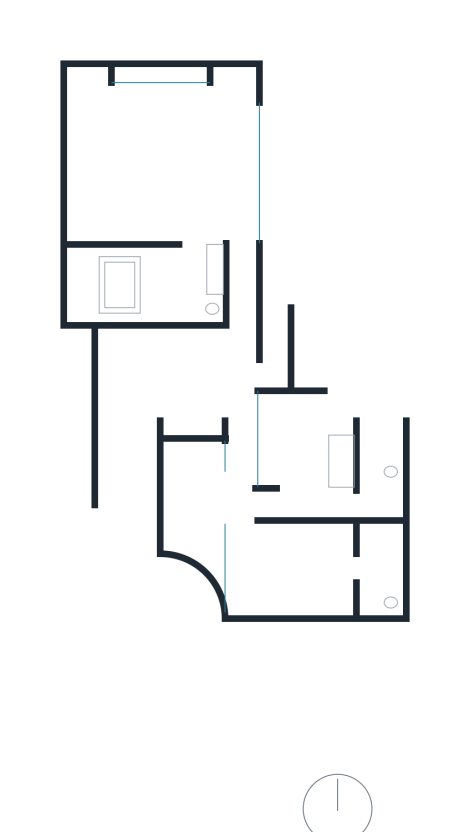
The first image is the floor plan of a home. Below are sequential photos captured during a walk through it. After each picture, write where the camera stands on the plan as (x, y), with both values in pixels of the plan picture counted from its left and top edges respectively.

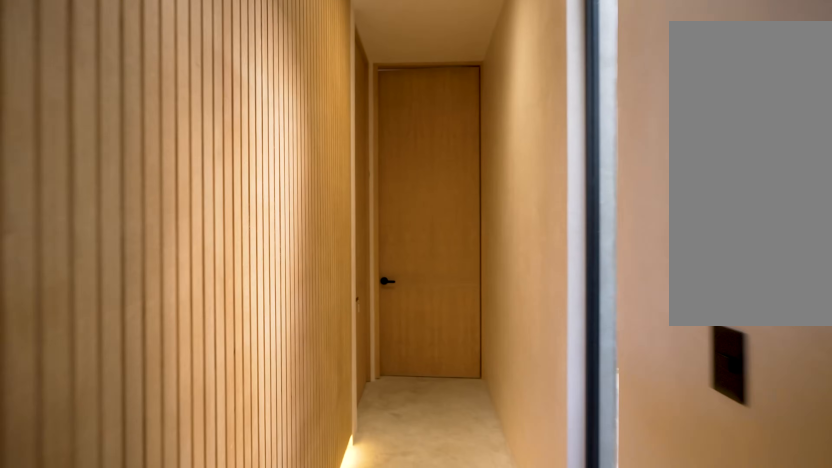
(241, 383)
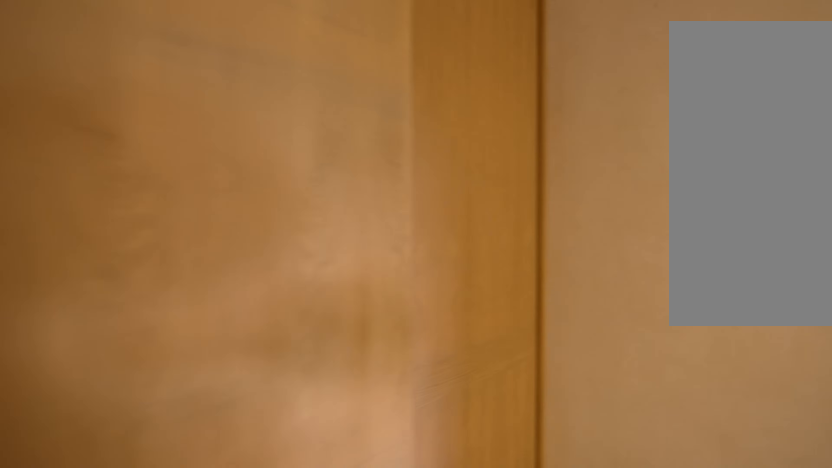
(355, 503)
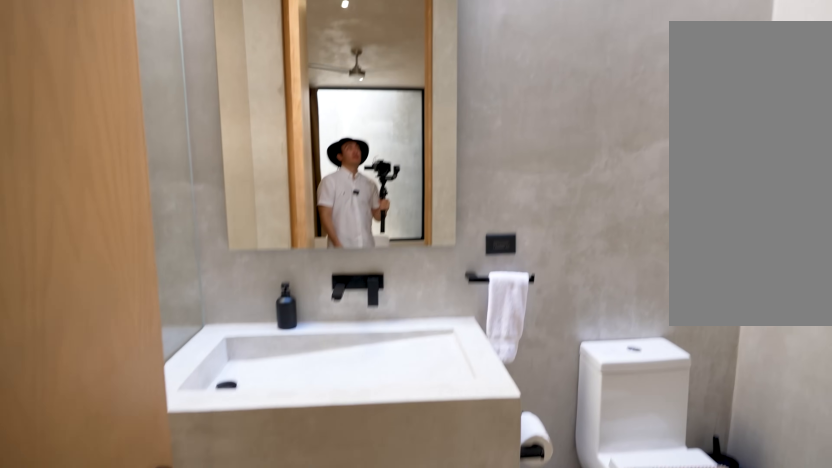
(361, 569)
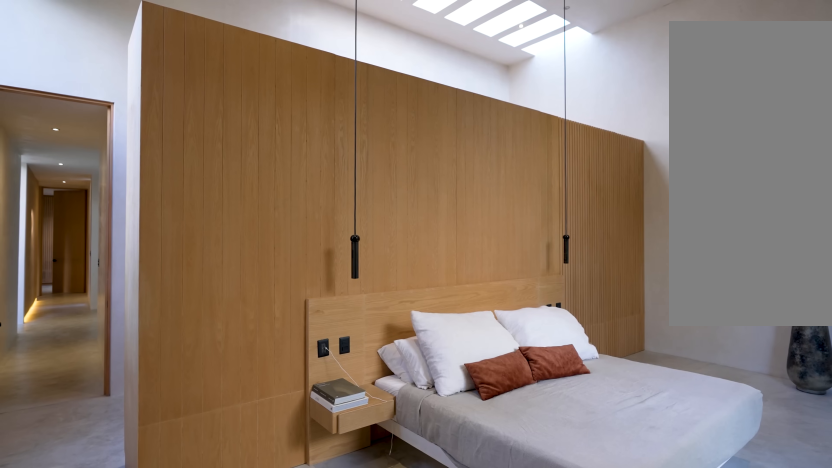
(234, 100)
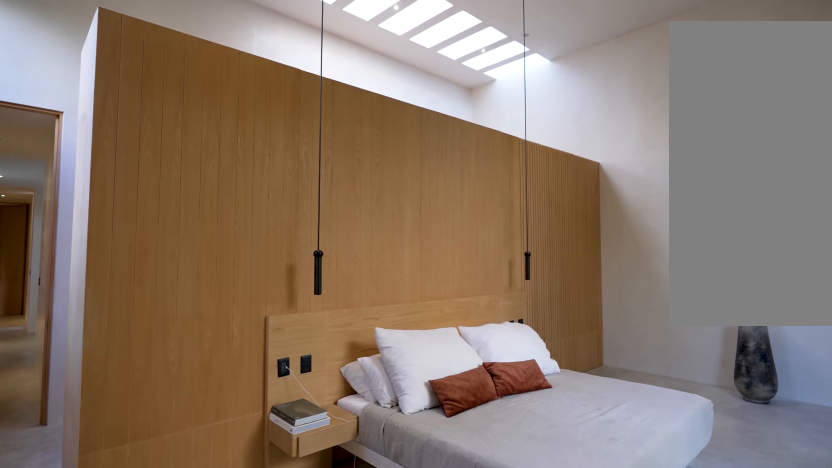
(236, 100)
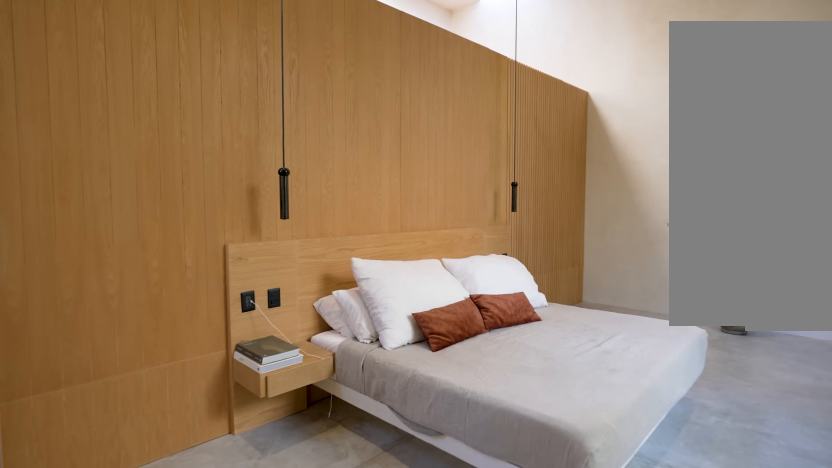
(239, 104)
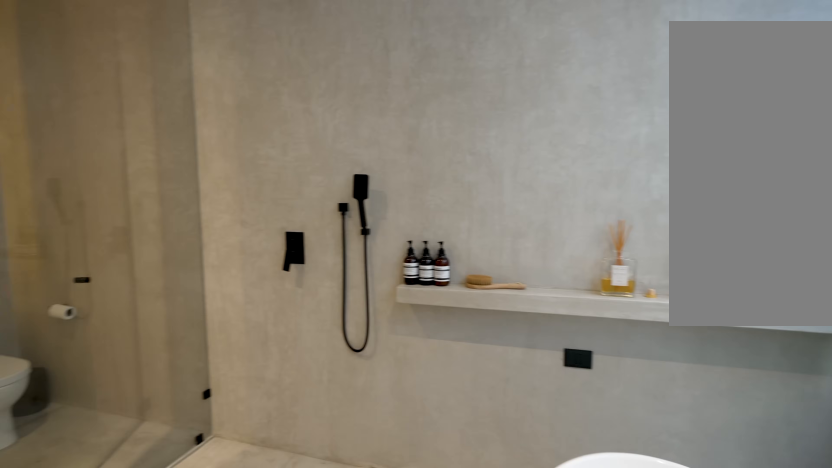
(170, 272)
